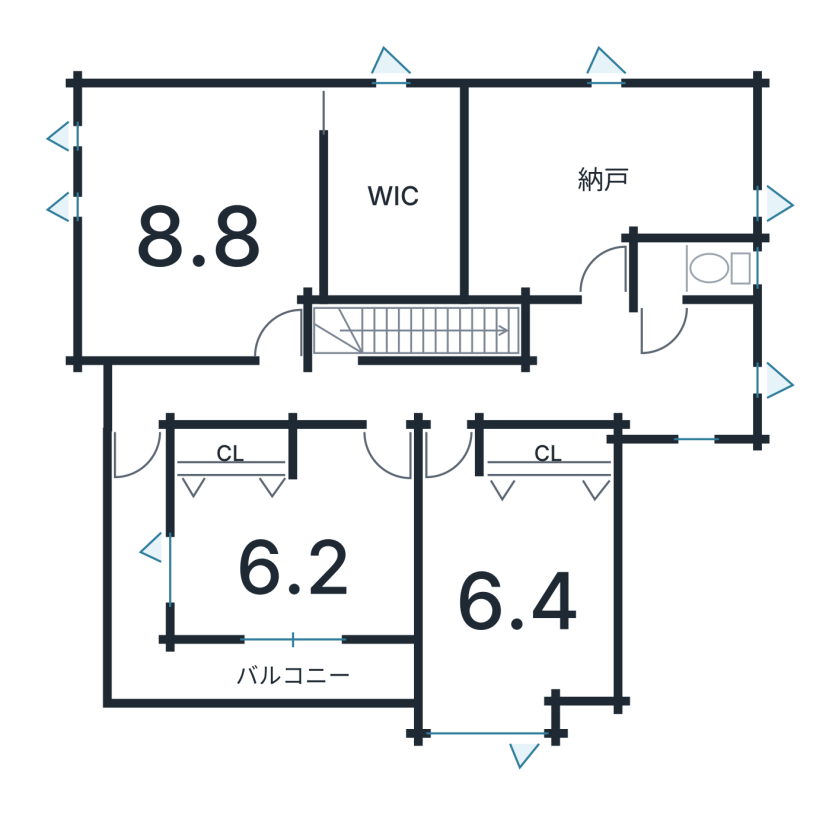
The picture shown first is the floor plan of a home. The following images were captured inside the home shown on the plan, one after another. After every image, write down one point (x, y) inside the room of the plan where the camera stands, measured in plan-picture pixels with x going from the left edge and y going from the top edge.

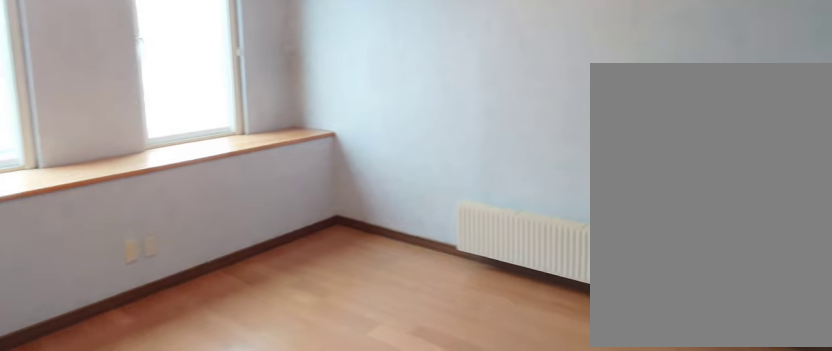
(181, 236)
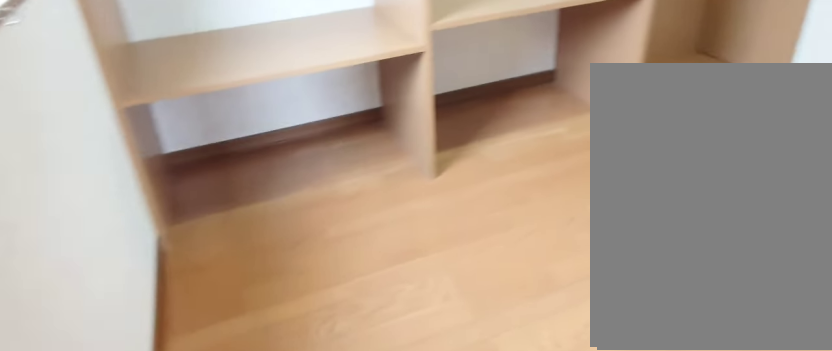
(380, 202)
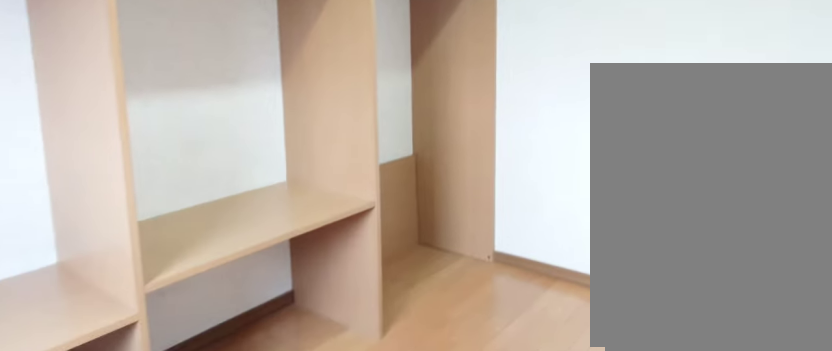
(380, 202)
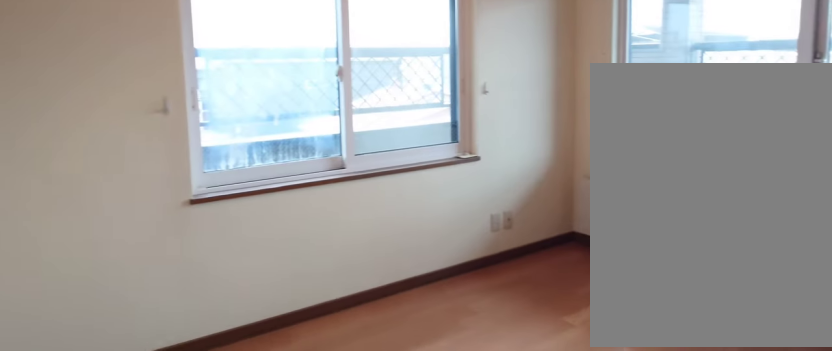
(282, 565)
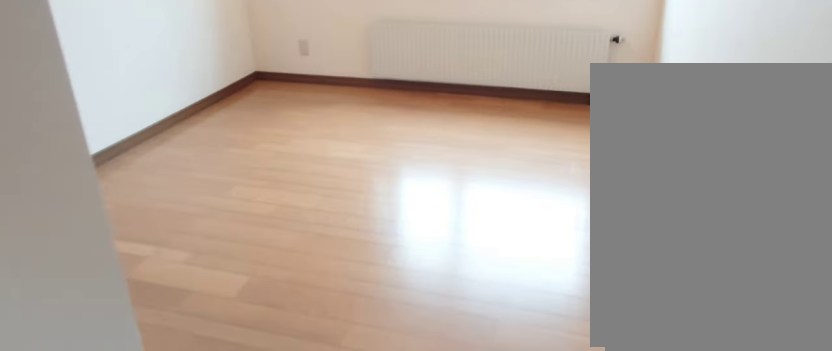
(509, 600)
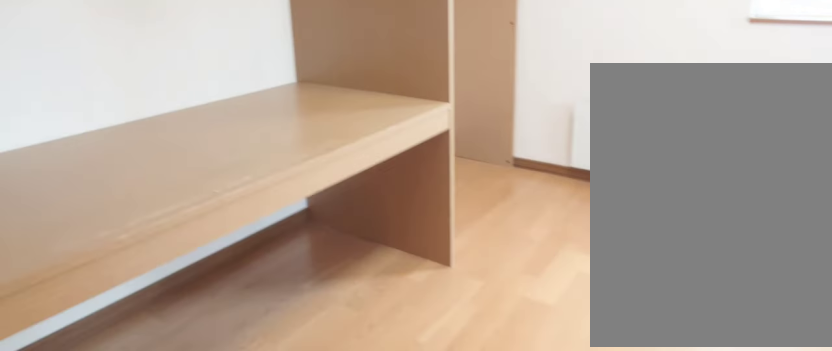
(564, 193)
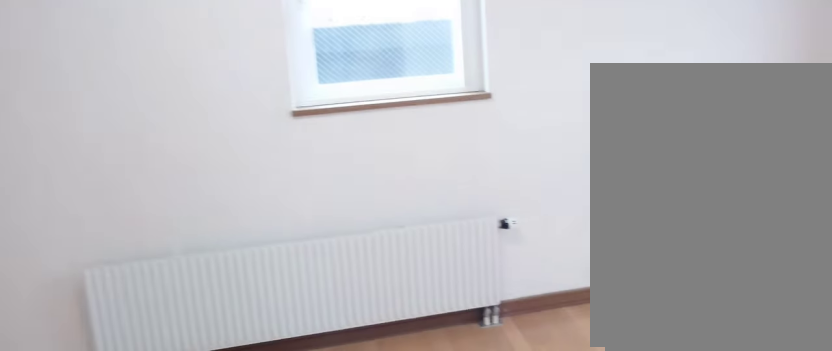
(564, 193)
